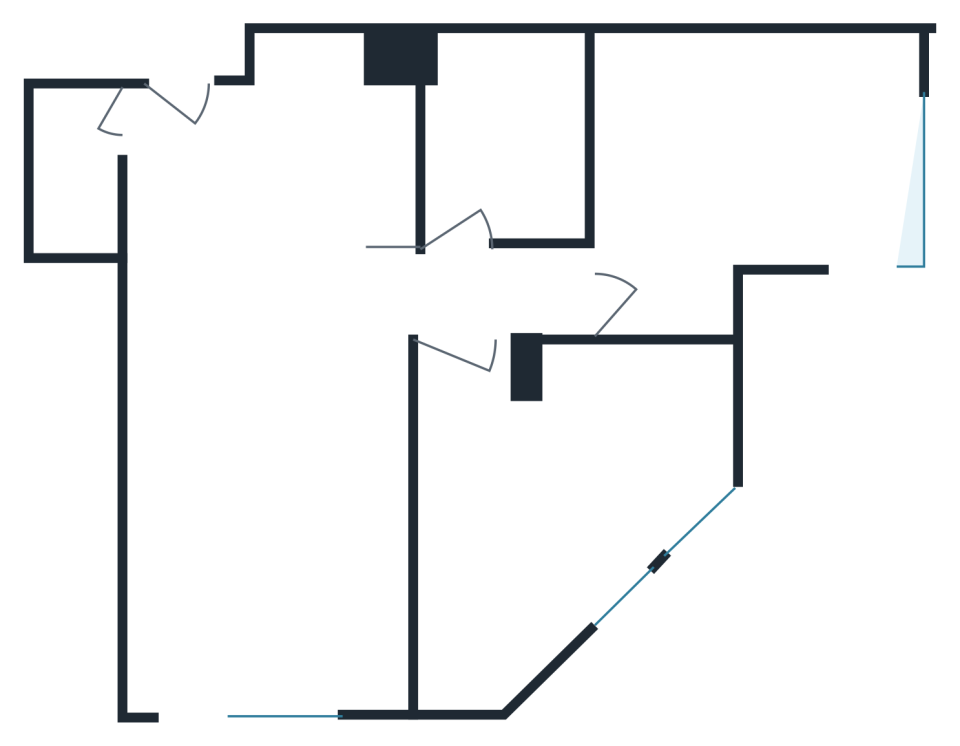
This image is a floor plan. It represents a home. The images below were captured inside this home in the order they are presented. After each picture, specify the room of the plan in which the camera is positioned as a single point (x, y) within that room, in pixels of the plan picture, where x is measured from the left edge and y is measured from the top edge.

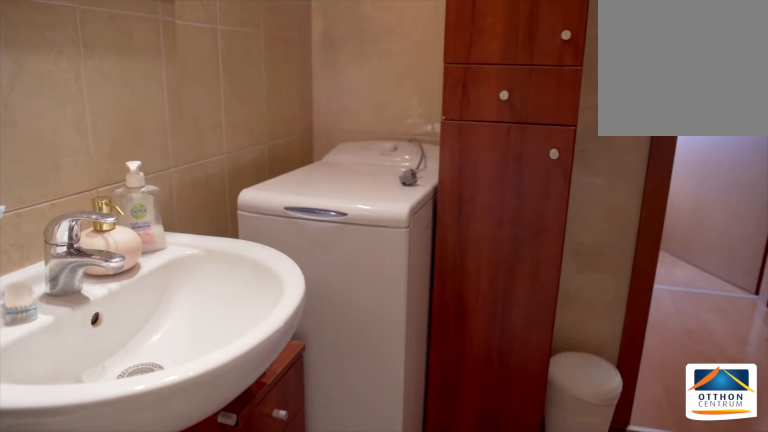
(500, 140)
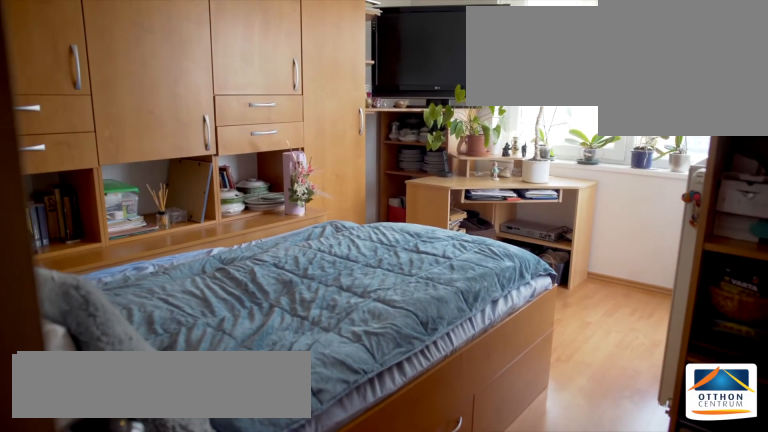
(712, 169)
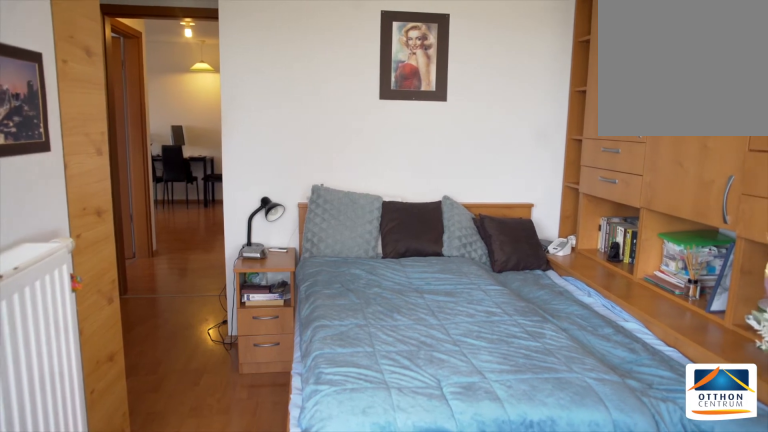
(712, 171)
